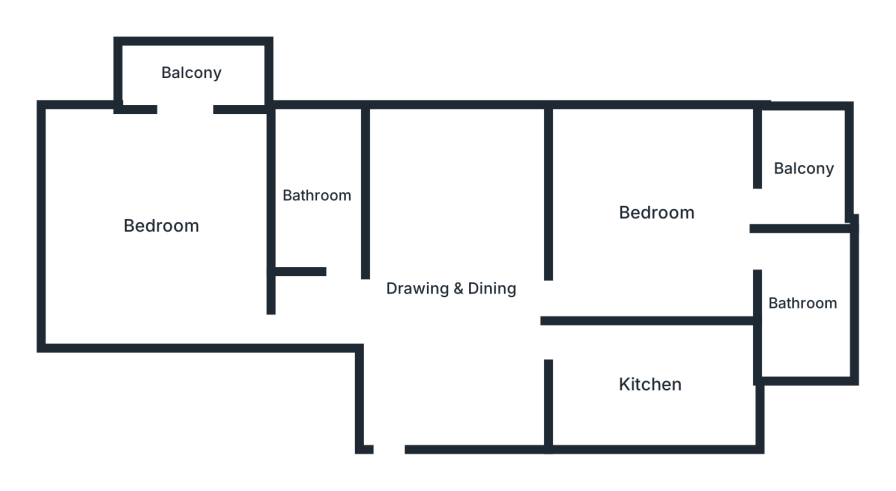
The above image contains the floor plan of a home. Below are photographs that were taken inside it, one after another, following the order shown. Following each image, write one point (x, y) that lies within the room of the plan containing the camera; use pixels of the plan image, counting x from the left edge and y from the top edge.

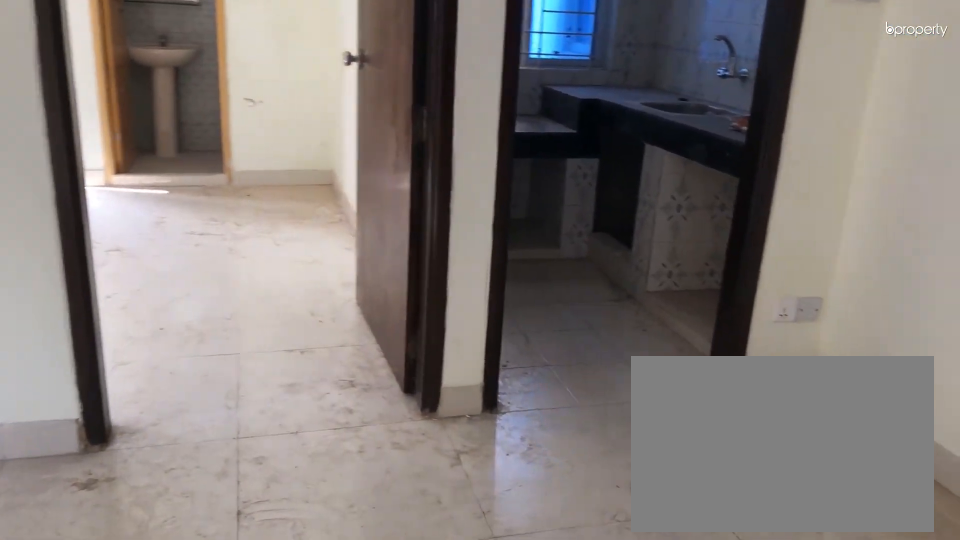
(456, 293)
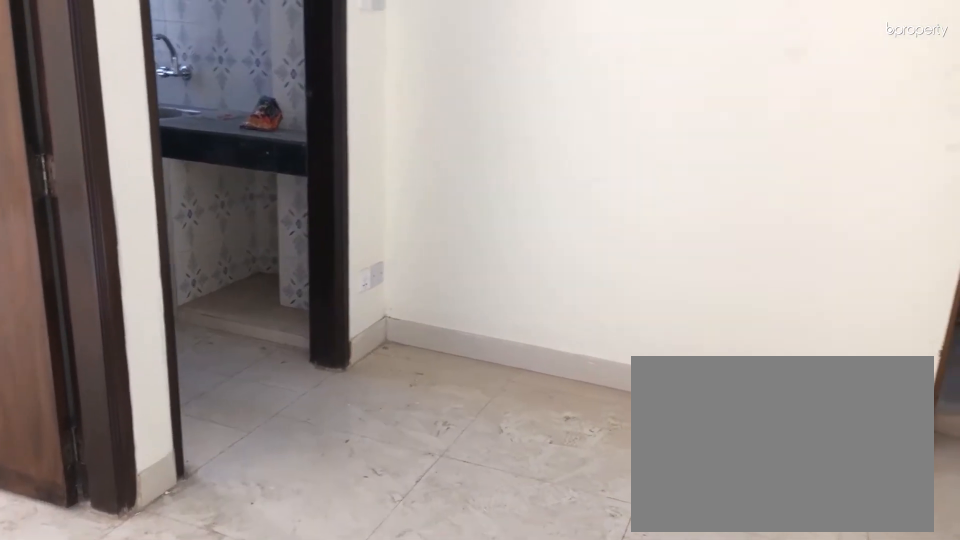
(456, 293)
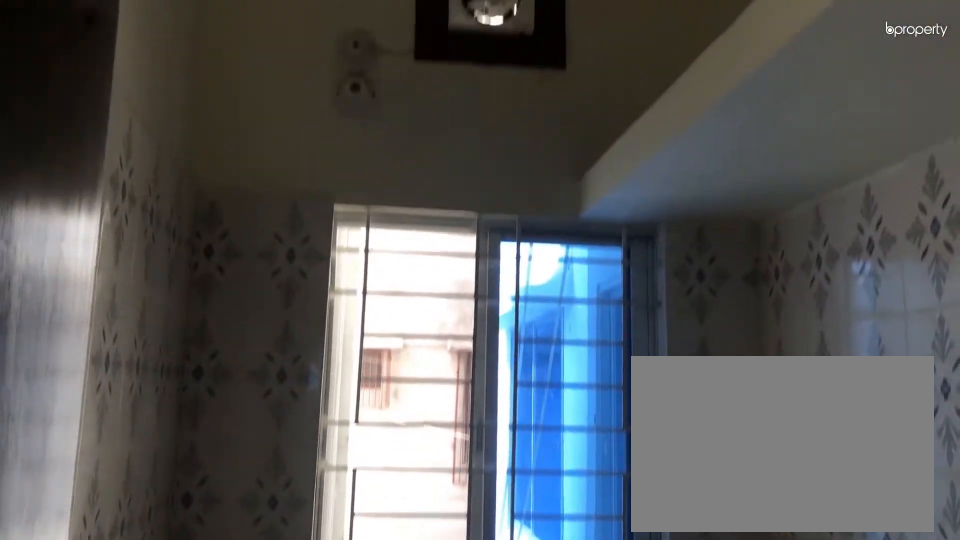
(649, 385)
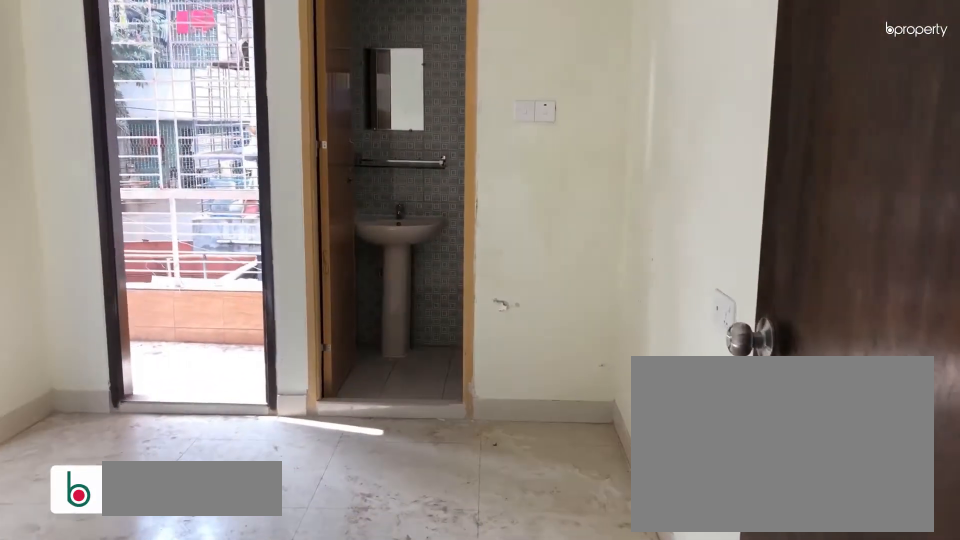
(654, 212)
